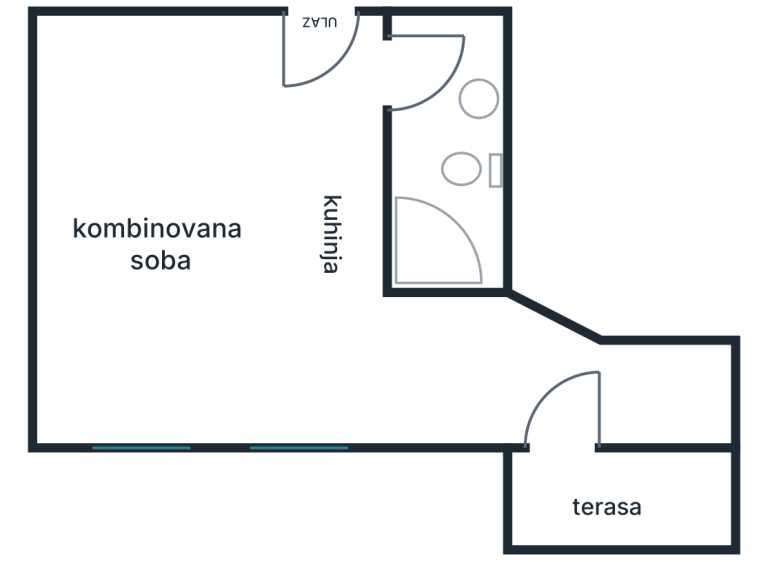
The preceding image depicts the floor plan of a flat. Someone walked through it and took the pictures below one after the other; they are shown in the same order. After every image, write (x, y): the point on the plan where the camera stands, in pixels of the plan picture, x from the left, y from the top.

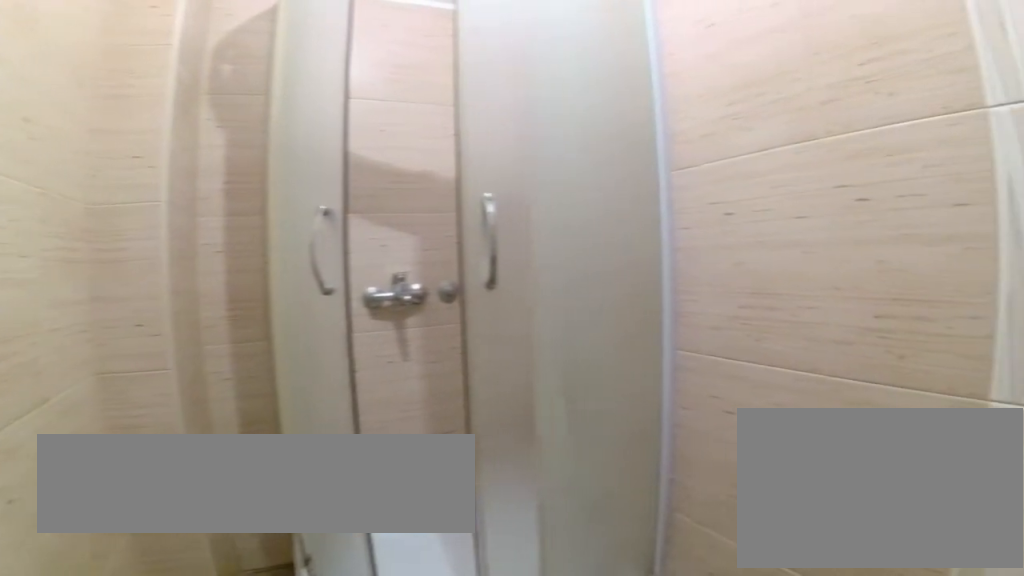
(454, 95)
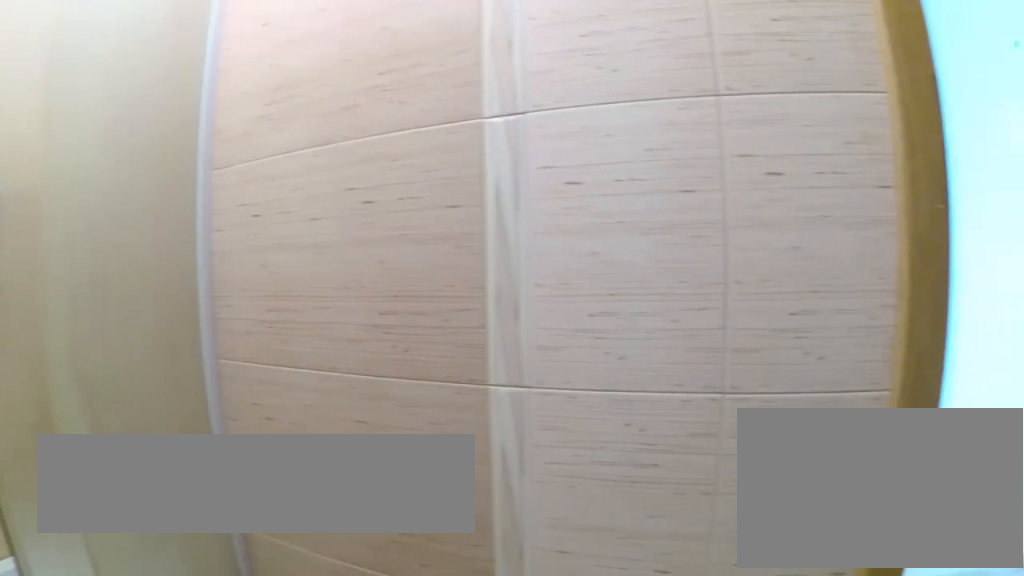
(466, 105)
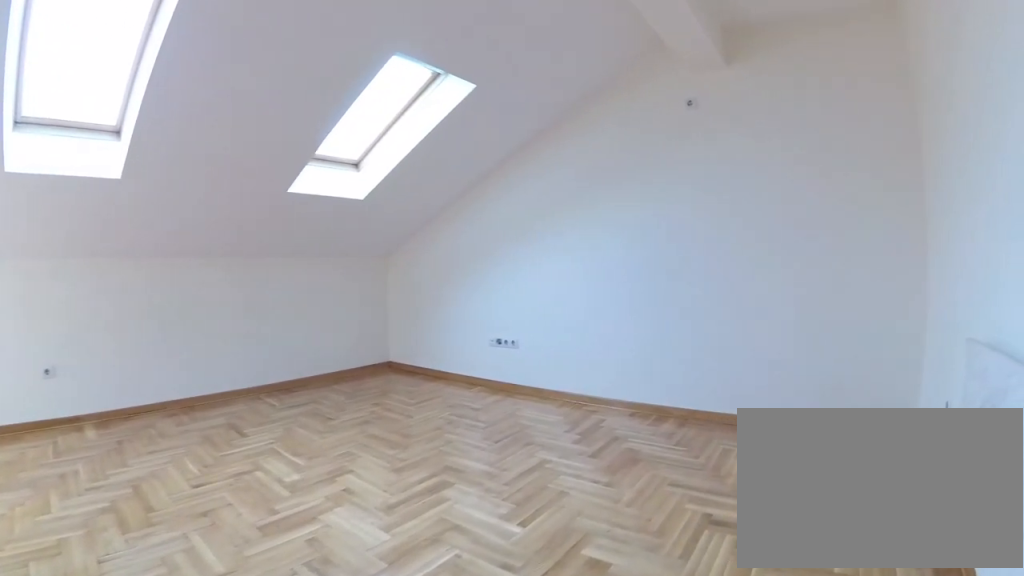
(315, 70)
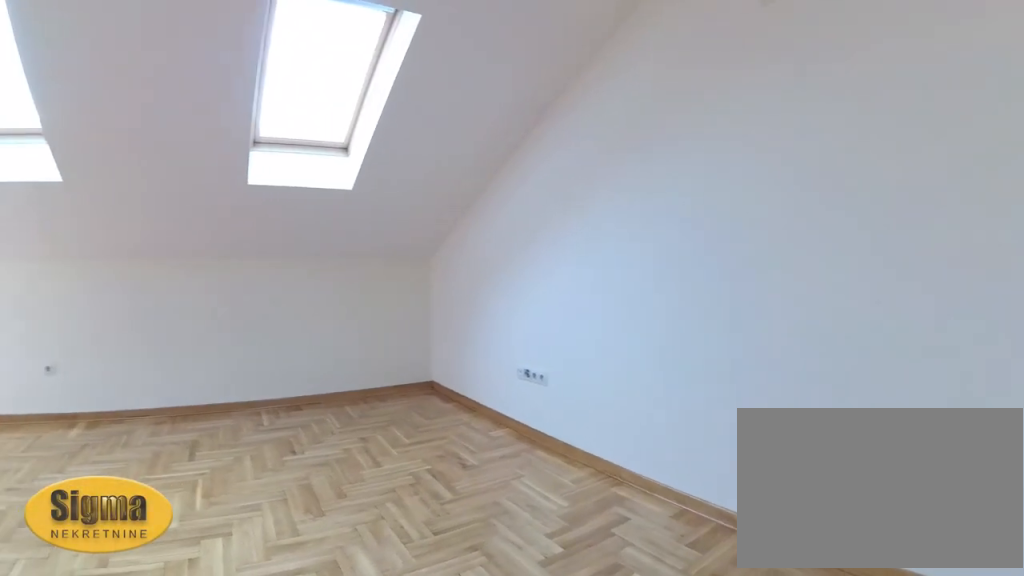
(200, 94)
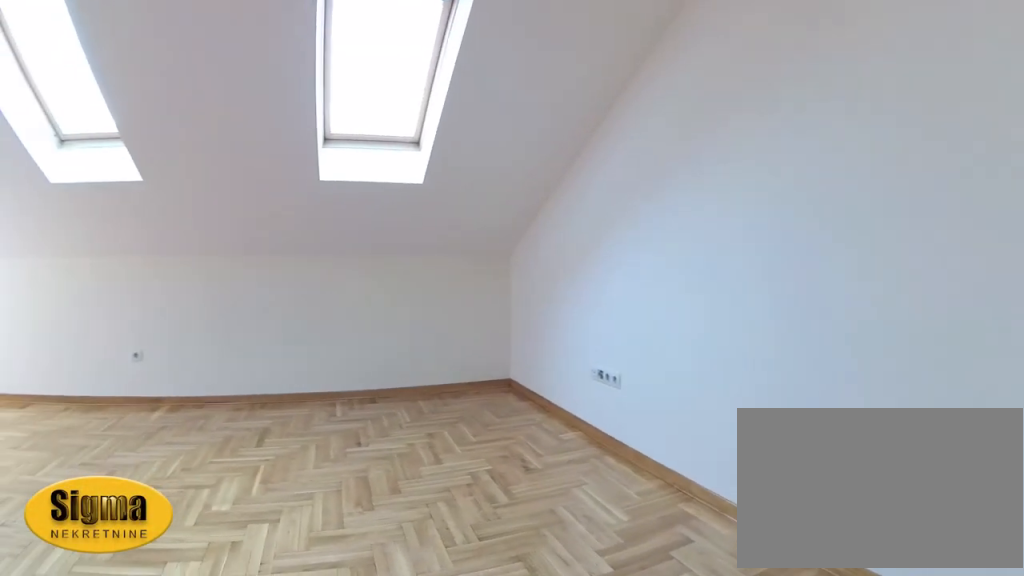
(183, 94)
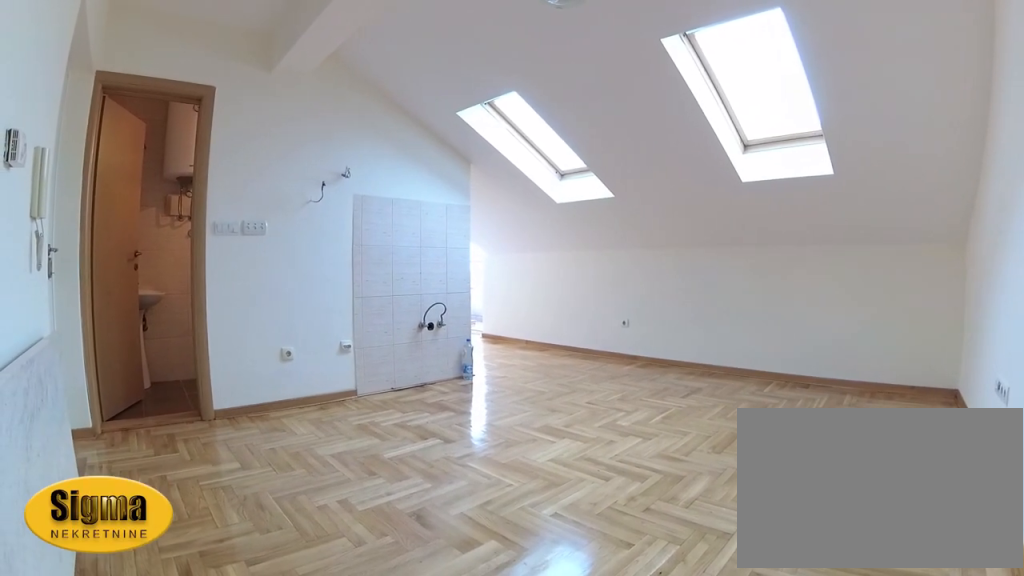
(102, 62)
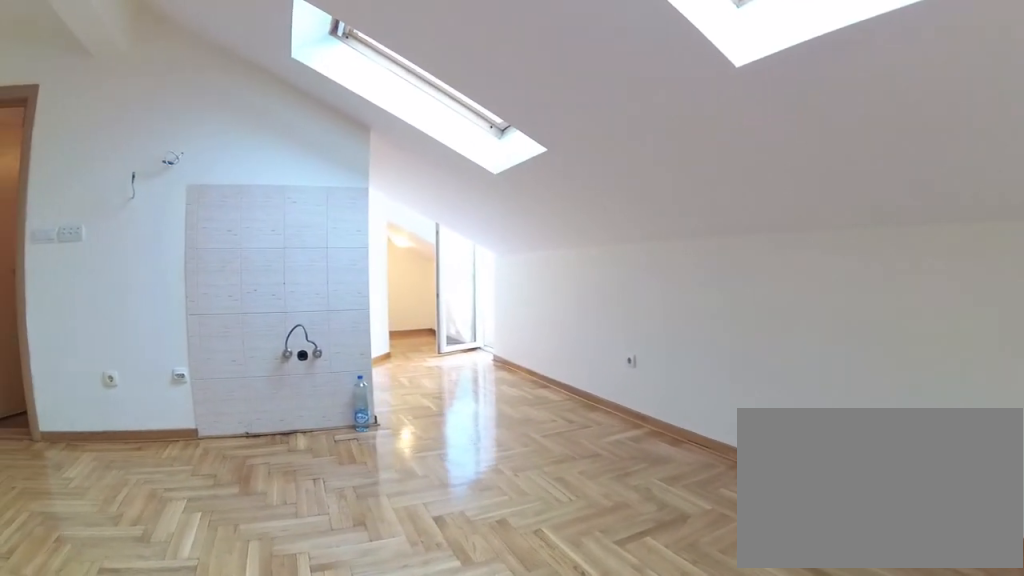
(90, 223)
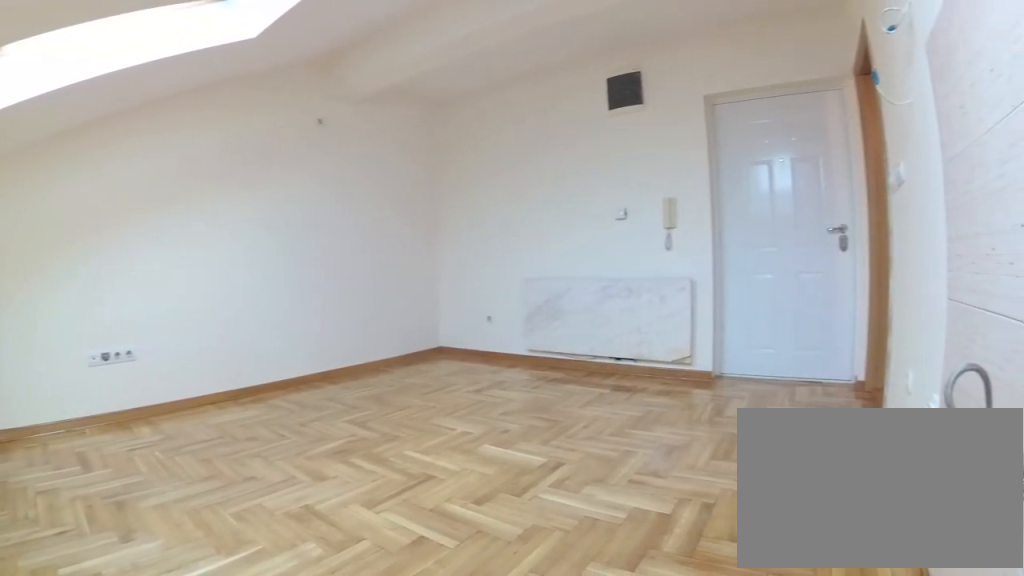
(357, 370)
